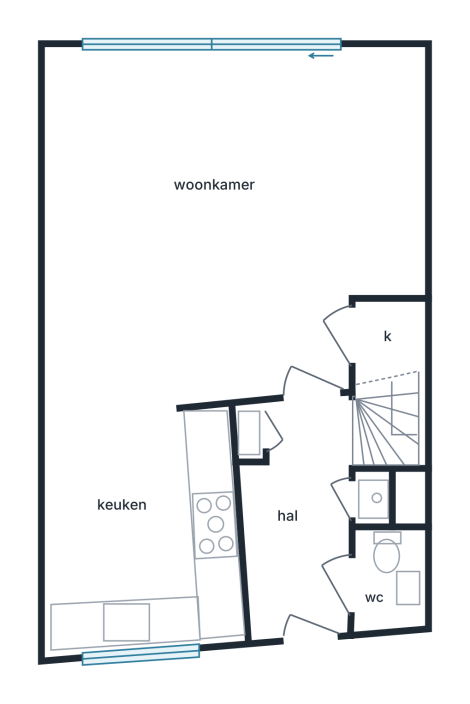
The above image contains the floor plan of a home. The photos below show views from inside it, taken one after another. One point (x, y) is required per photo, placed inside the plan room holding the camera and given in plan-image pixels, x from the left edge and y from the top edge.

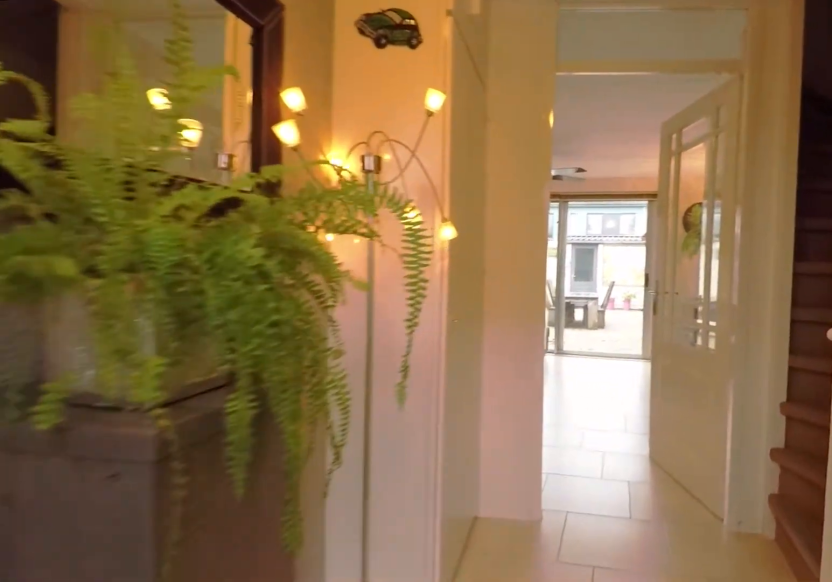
(301, 519)
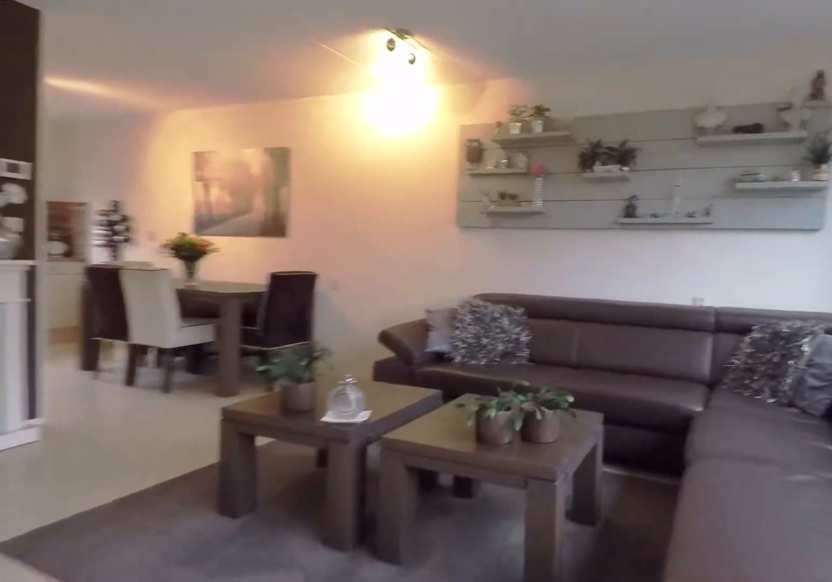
(241, 262)
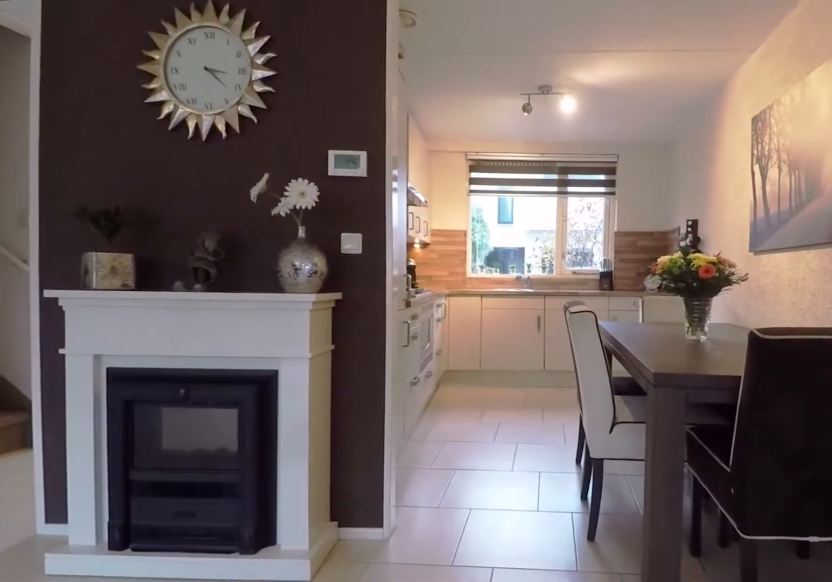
(241, 262)
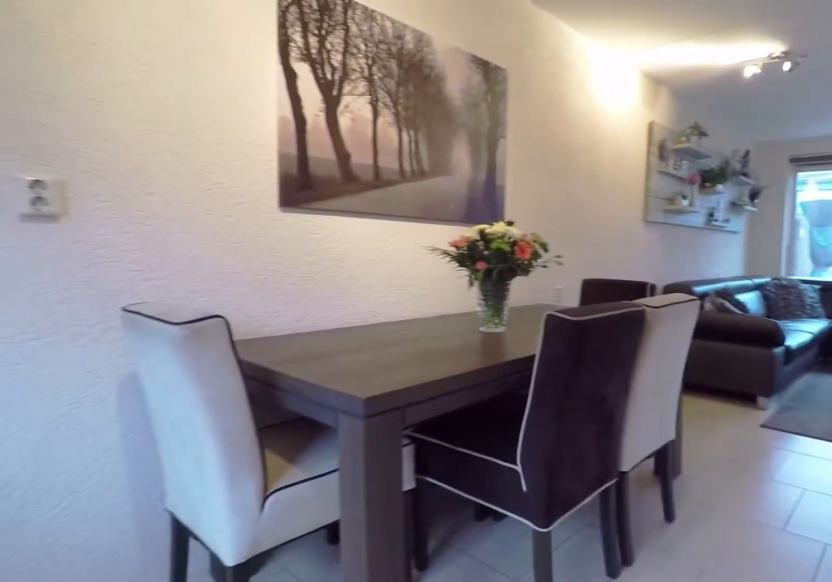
(142, 531)
